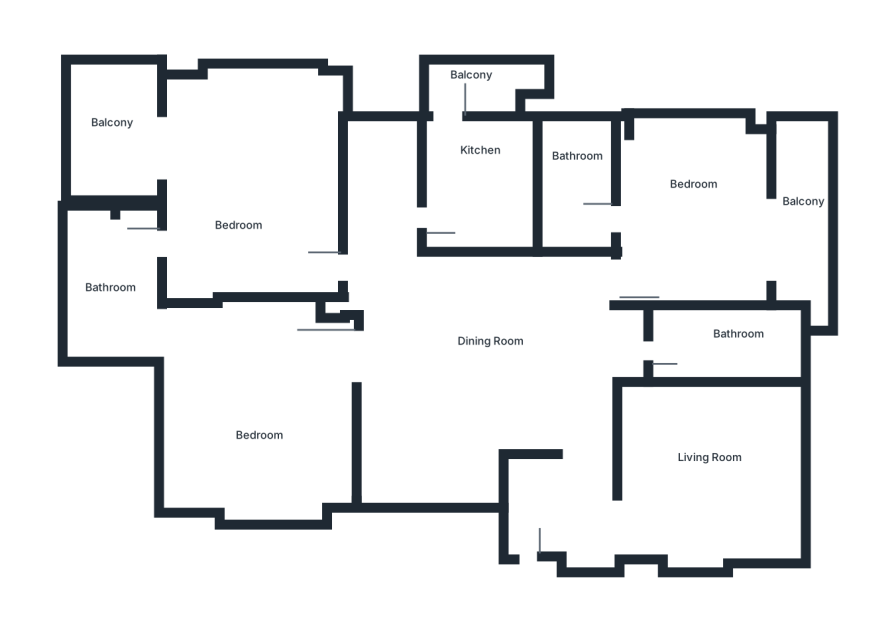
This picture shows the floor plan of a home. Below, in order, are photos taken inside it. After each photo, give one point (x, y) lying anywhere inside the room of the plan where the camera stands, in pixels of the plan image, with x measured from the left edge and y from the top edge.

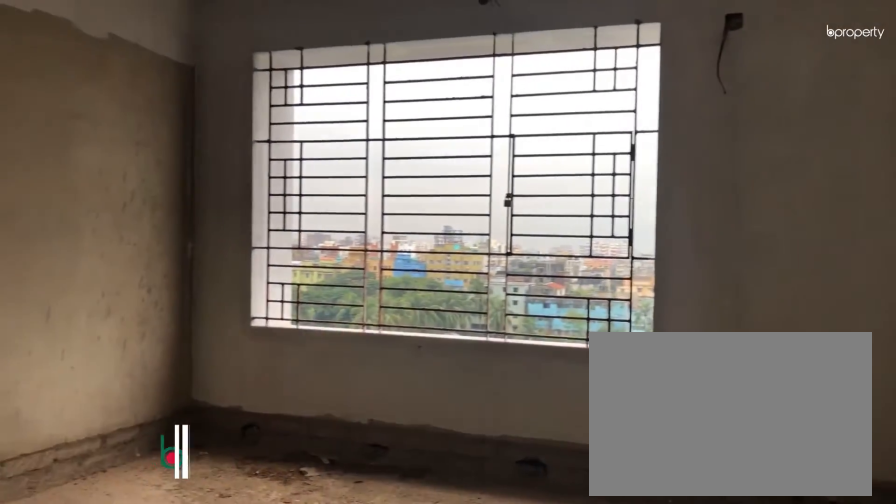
(708, 462)
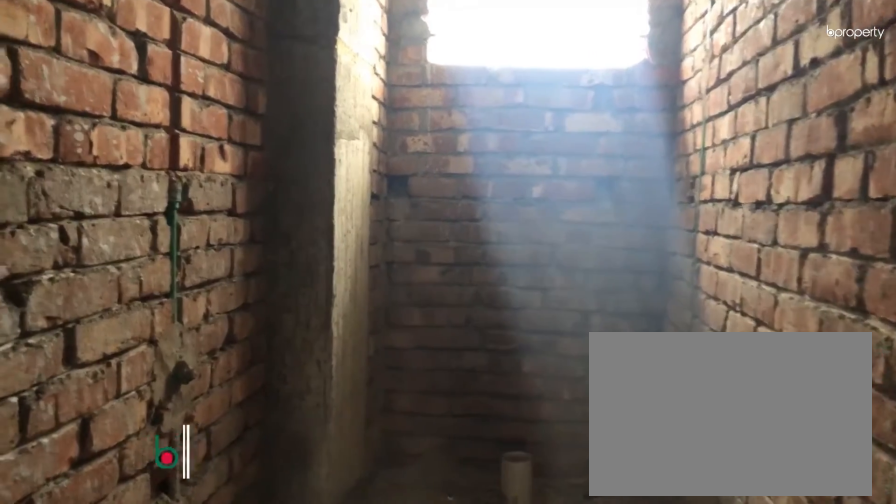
(740, 347)
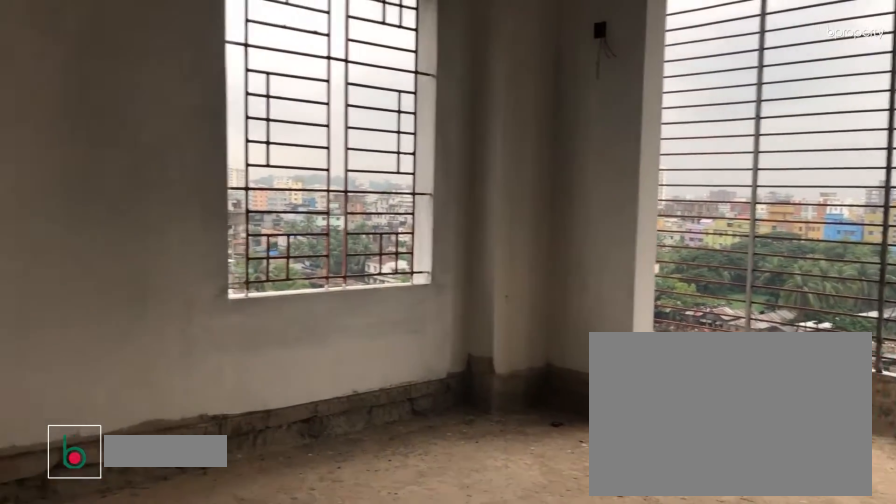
(699, 204)
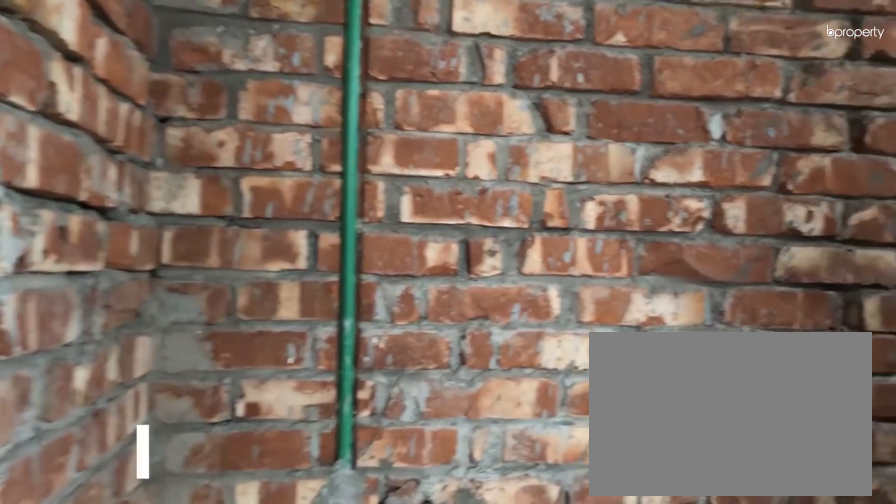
(577, 164)
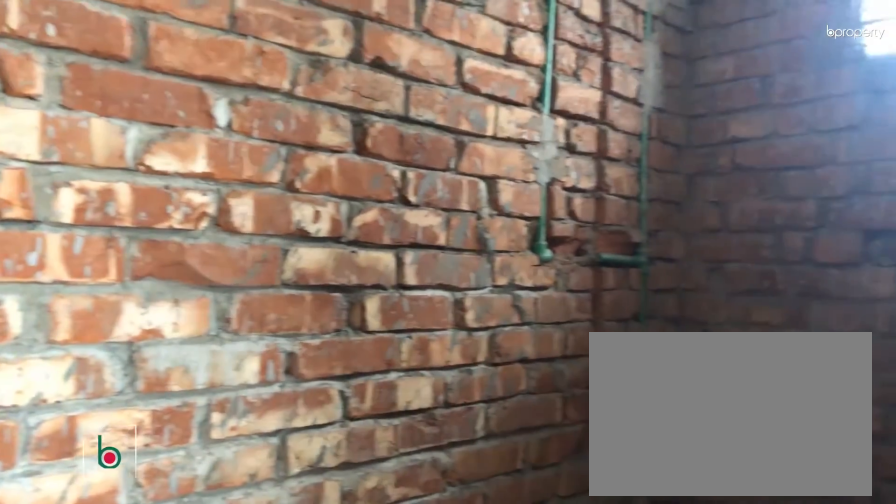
(577, 164)
